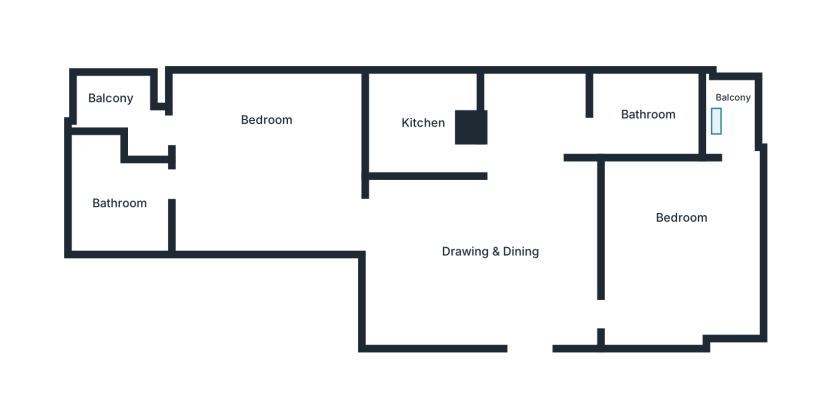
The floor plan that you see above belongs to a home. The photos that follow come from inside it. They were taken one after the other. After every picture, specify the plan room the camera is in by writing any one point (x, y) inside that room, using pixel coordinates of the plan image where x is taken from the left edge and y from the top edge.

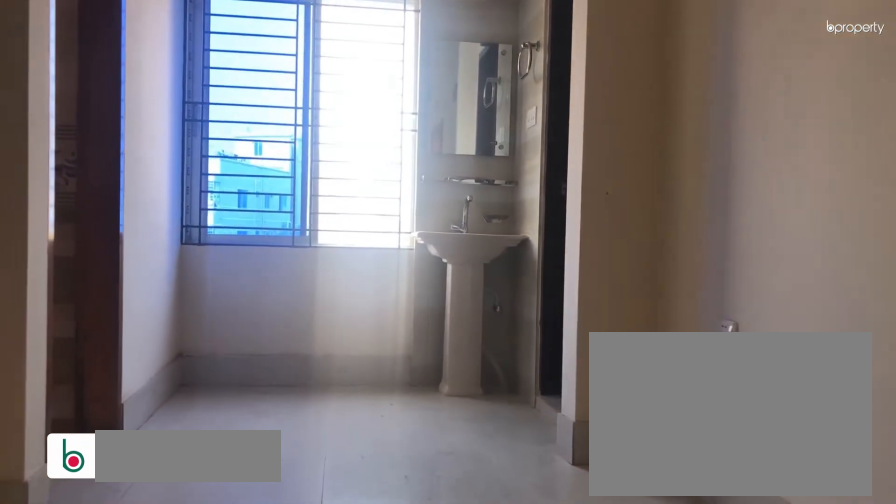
(488, 254)
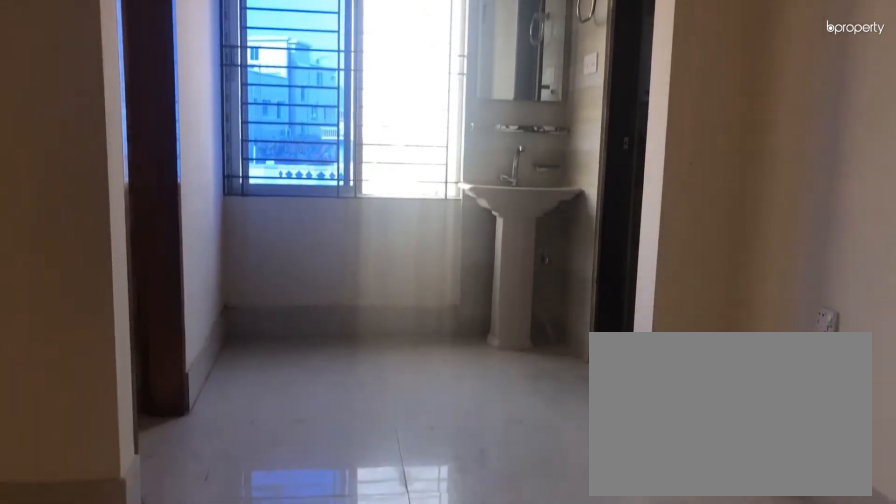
(488, 254)
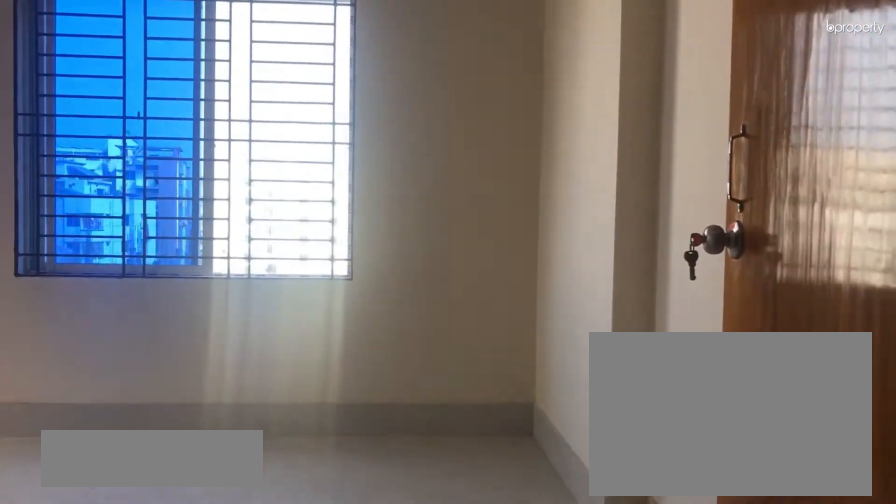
(683, 254)
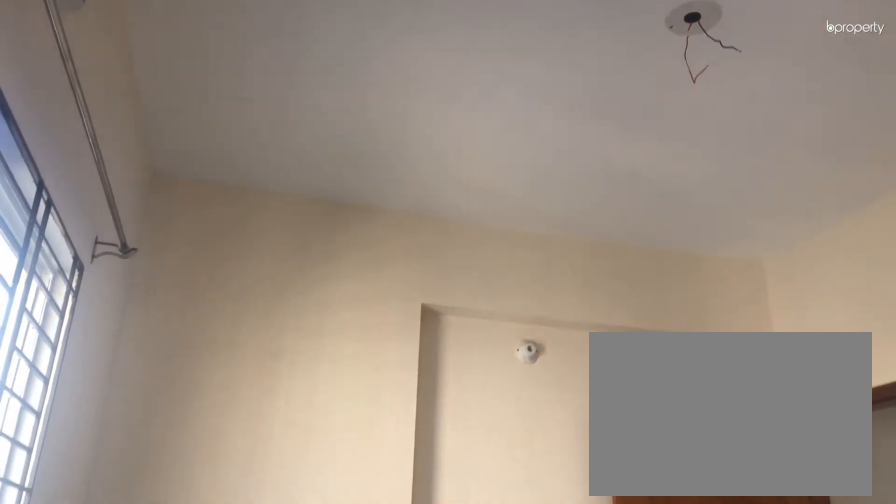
(683, 254)
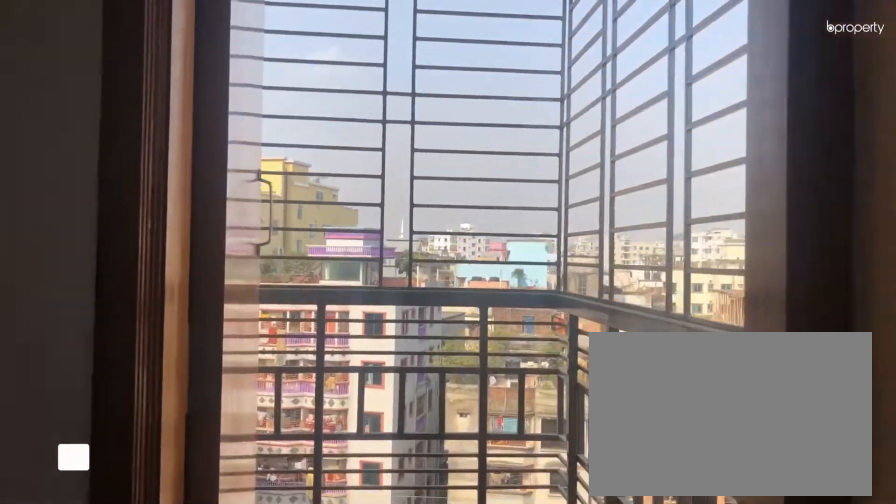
(735, 107)
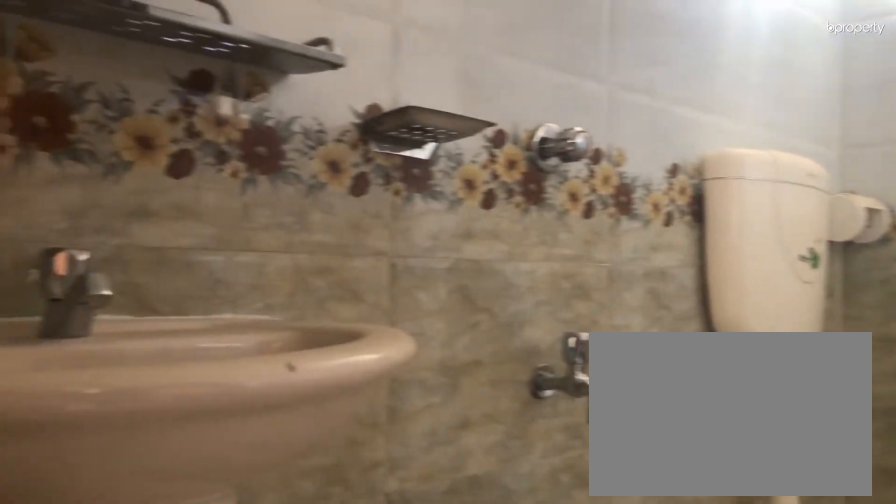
(653, 110)
